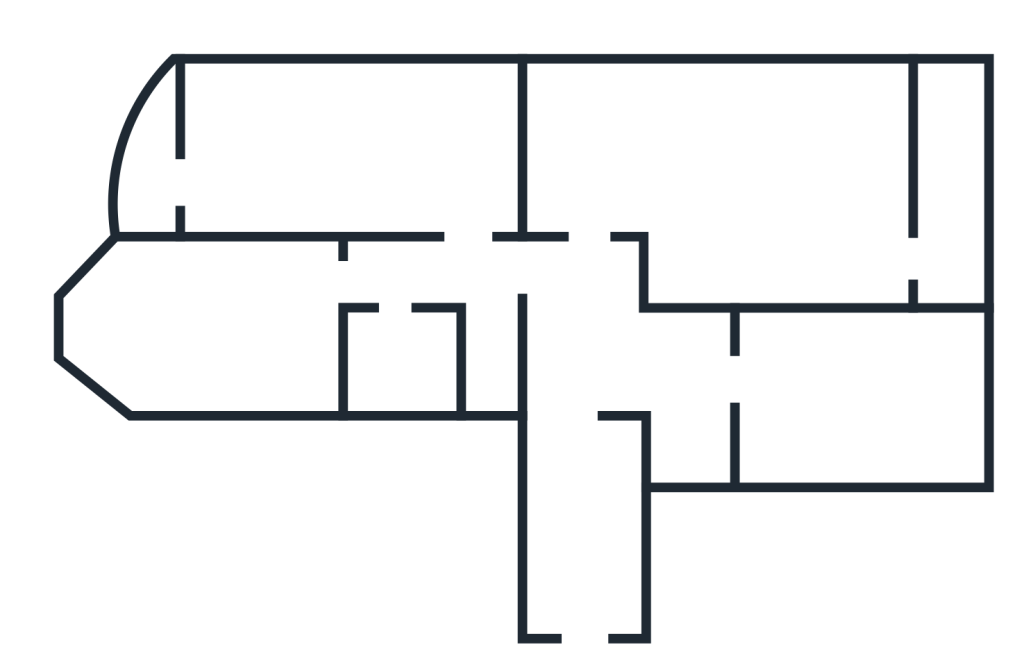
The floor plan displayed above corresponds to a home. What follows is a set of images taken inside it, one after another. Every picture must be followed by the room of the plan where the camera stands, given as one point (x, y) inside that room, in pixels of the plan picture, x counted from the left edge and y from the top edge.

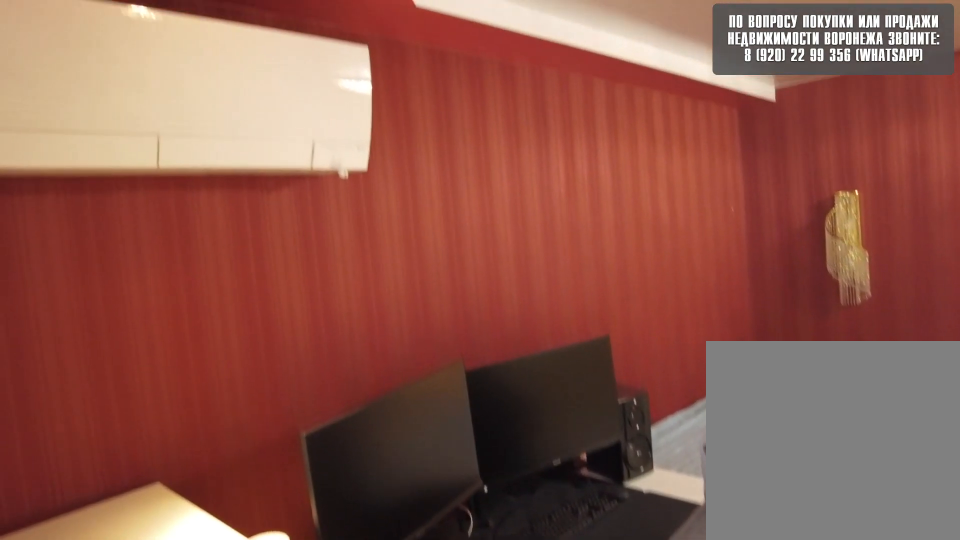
(666, 166)
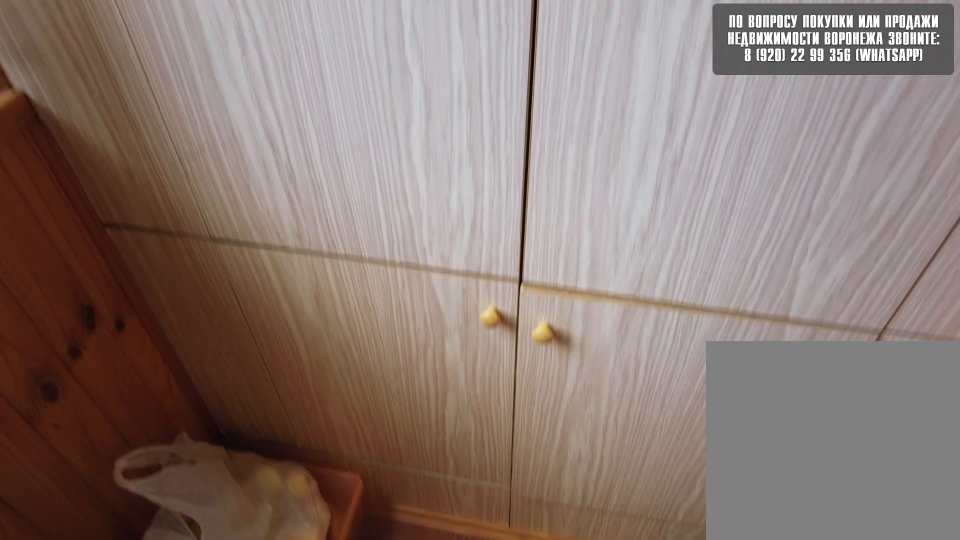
(971, 249)
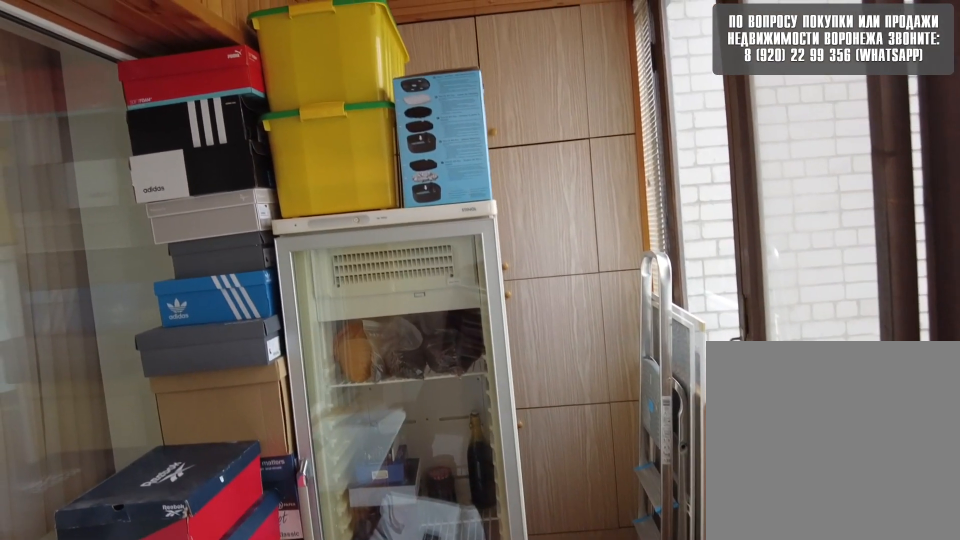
(971, 249)
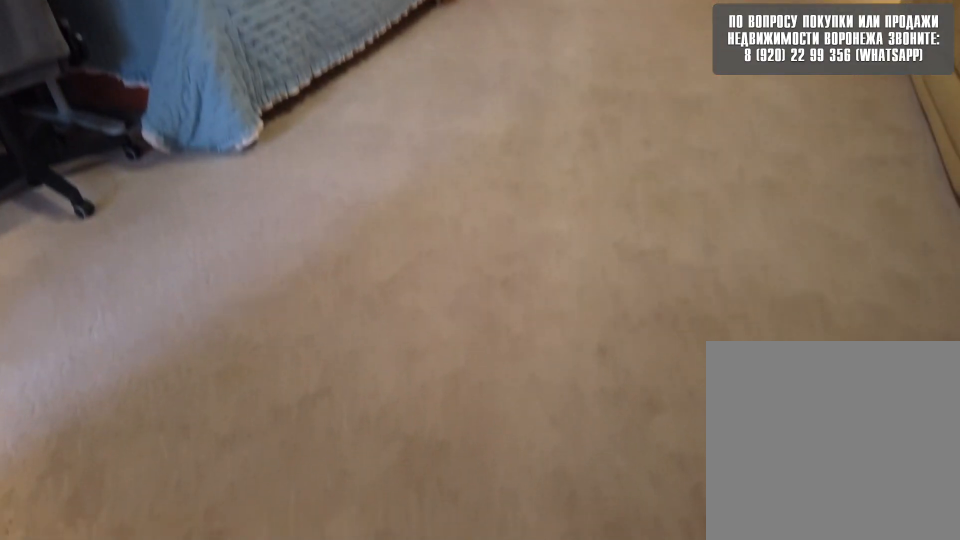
(808, 243)
